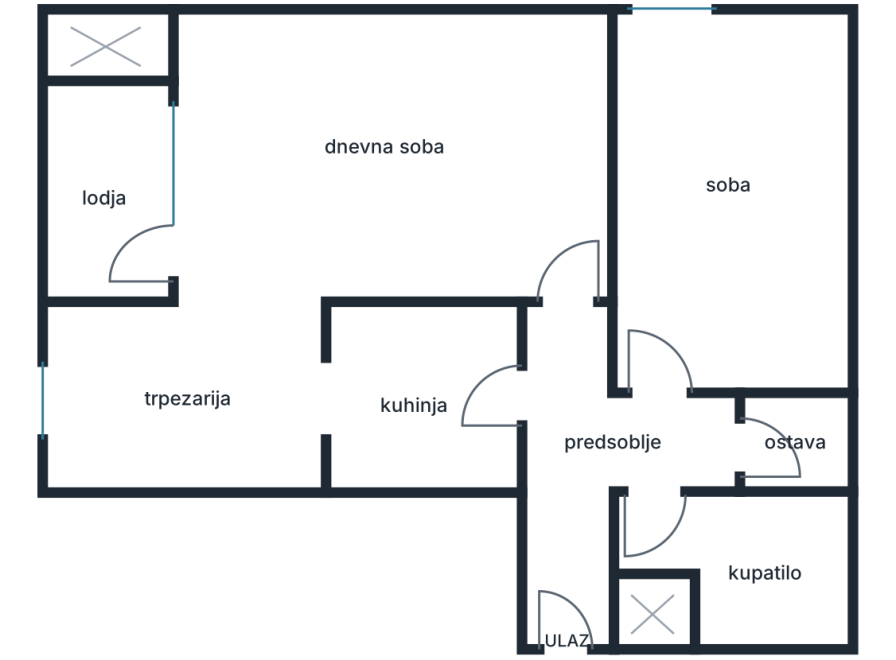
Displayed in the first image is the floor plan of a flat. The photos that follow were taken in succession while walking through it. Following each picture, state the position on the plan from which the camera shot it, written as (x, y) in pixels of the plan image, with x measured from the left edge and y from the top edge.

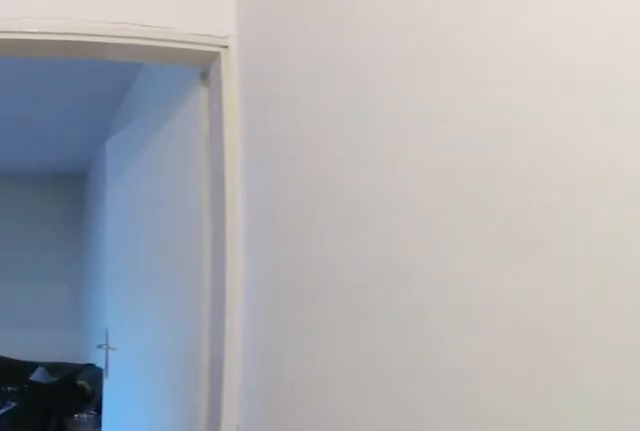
(576, 446)
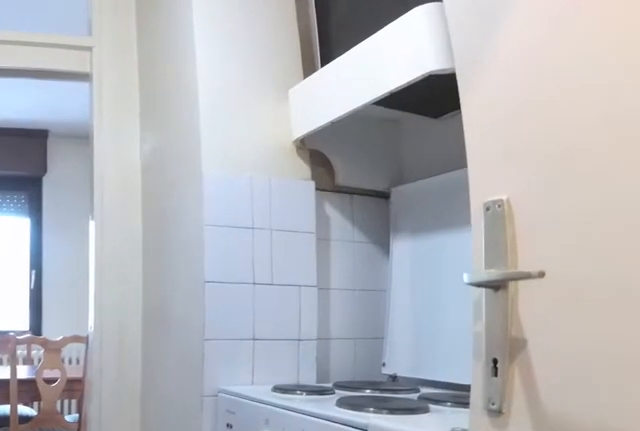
(549, 428)
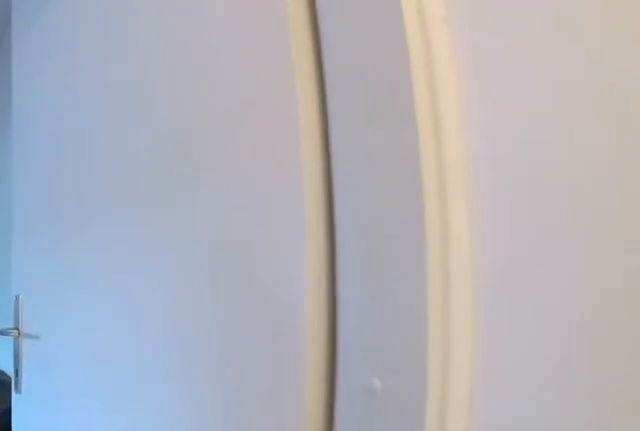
(562, 359)
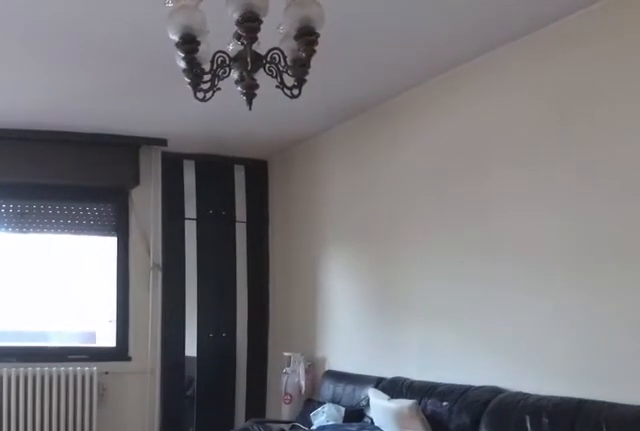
(586, 246)
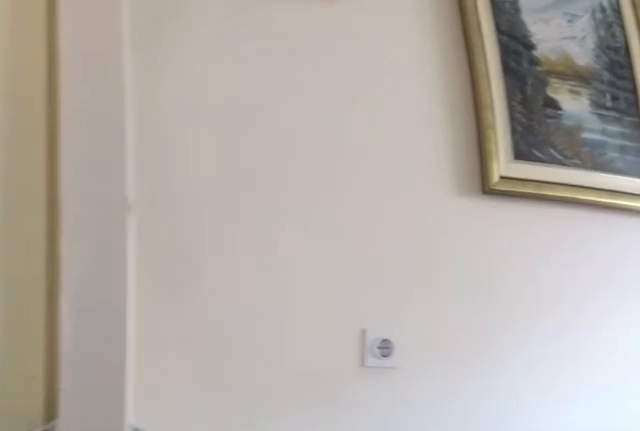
(290, 382)
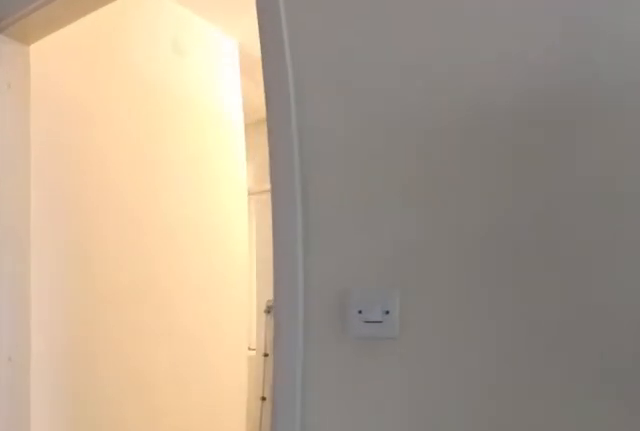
(516, 234)
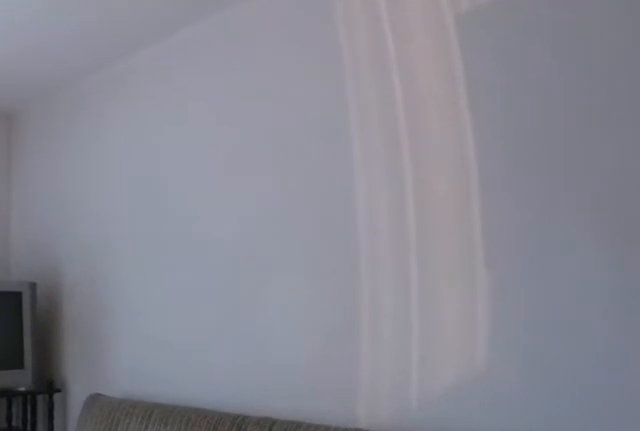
(676, 347)
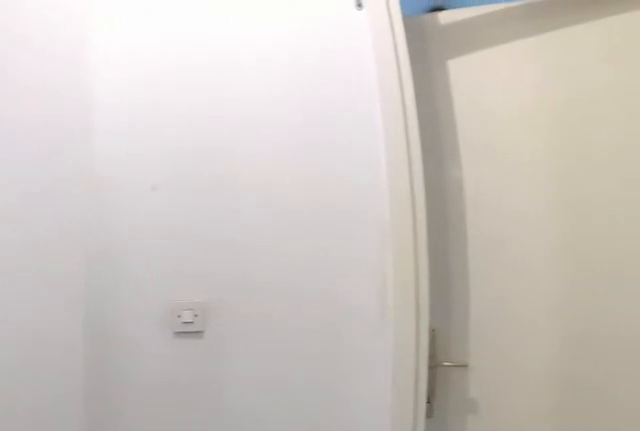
(697, 442)
